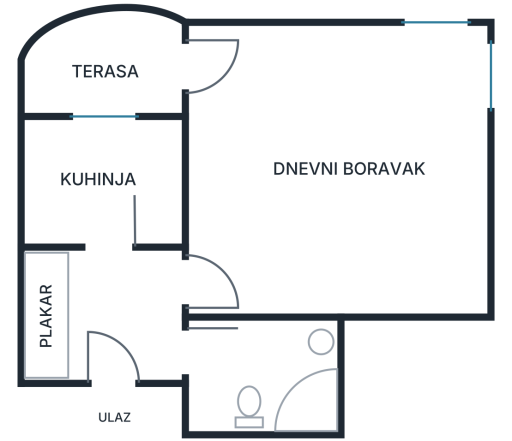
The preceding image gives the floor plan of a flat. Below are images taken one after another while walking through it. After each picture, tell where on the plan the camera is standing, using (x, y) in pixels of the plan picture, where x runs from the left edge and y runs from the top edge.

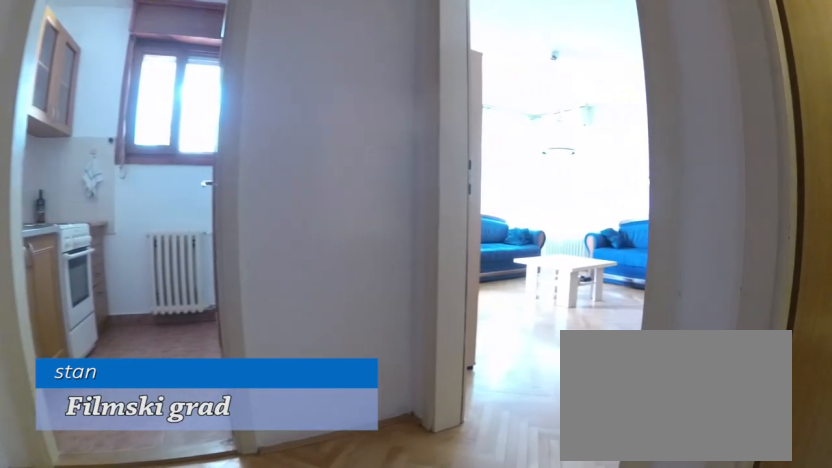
(126, 349)
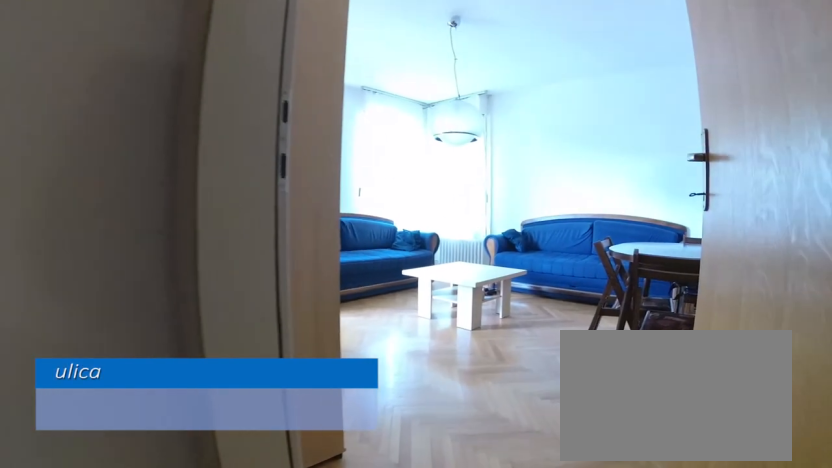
(158, 312)
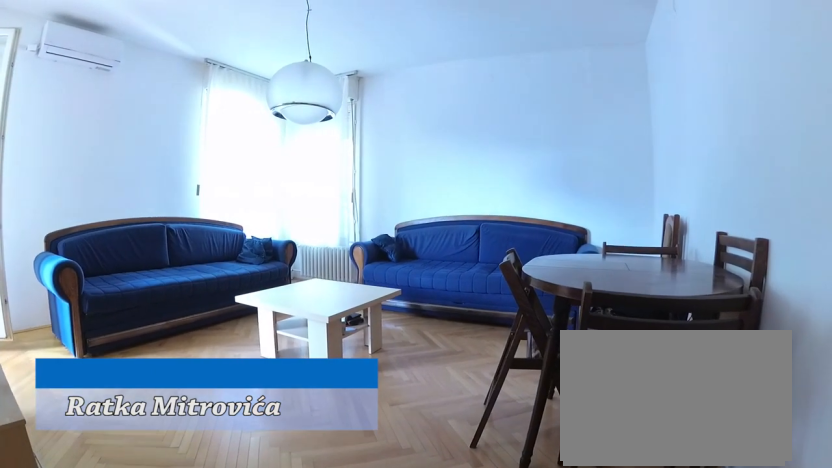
(217, 278)
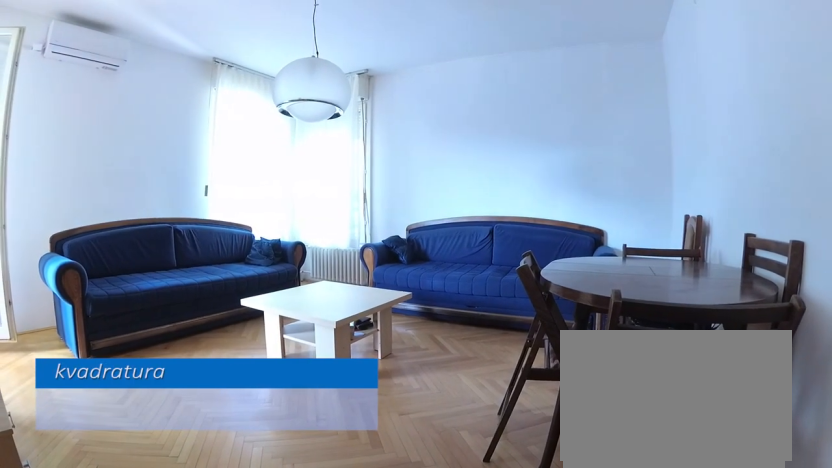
(234, 271)
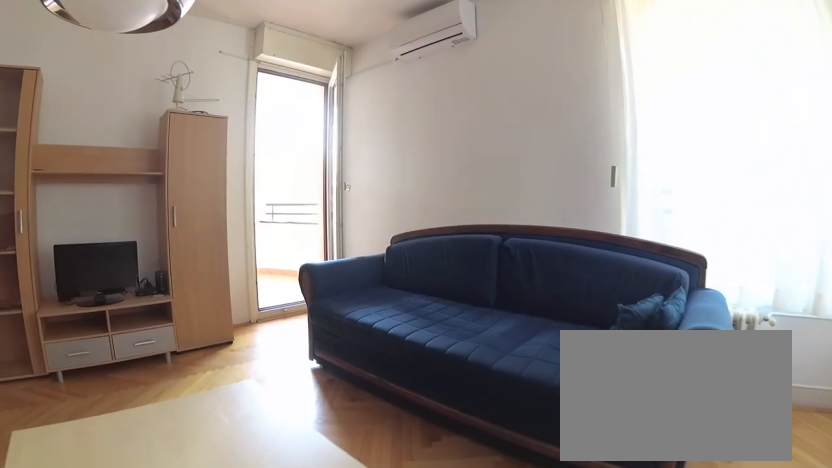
(414, 204)
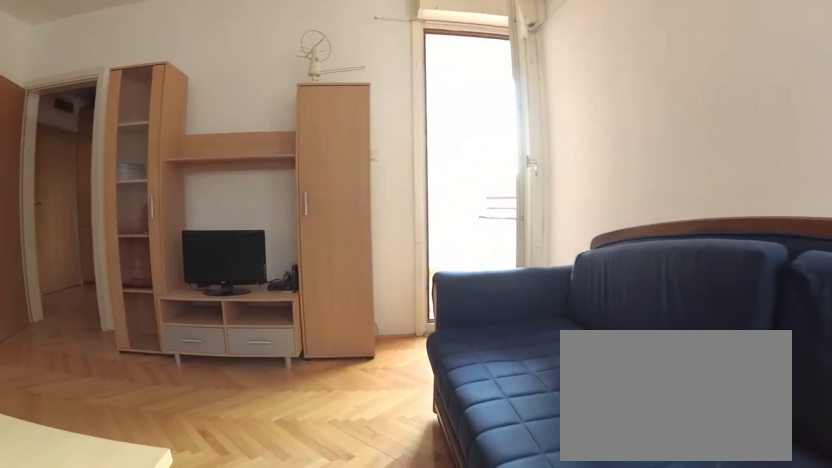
(419, 129)
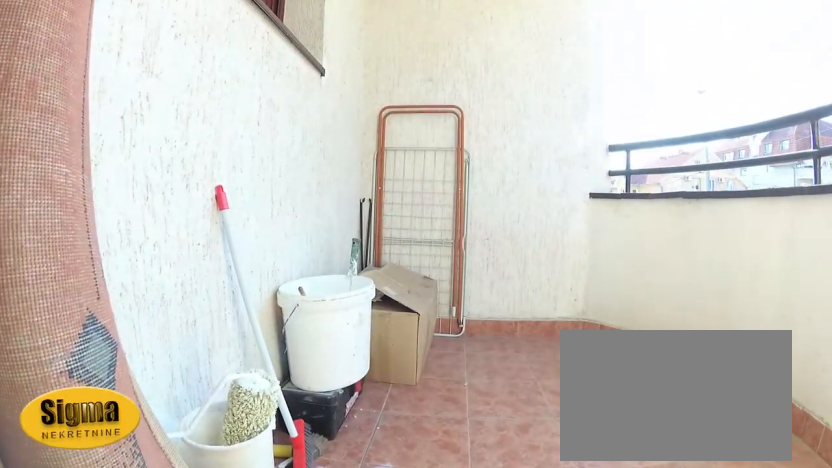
(195, 75)
